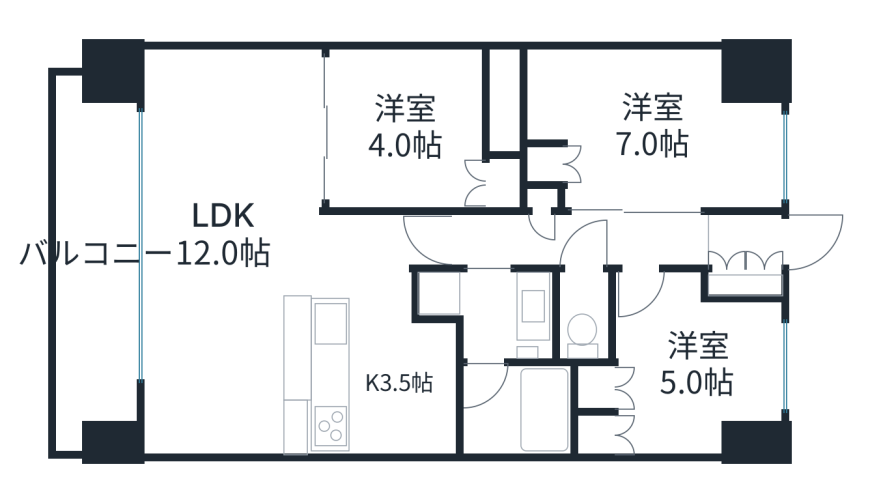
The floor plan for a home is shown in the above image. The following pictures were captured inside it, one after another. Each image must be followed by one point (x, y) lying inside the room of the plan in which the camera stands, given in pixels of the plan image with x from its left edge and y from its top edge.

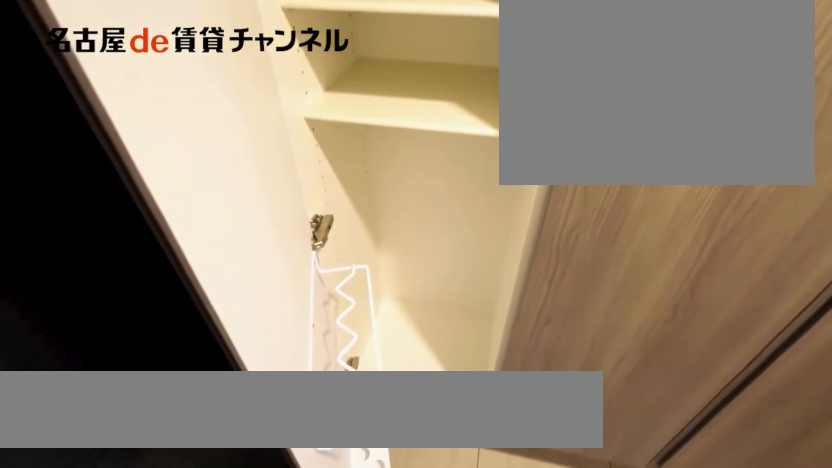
(746, 285)
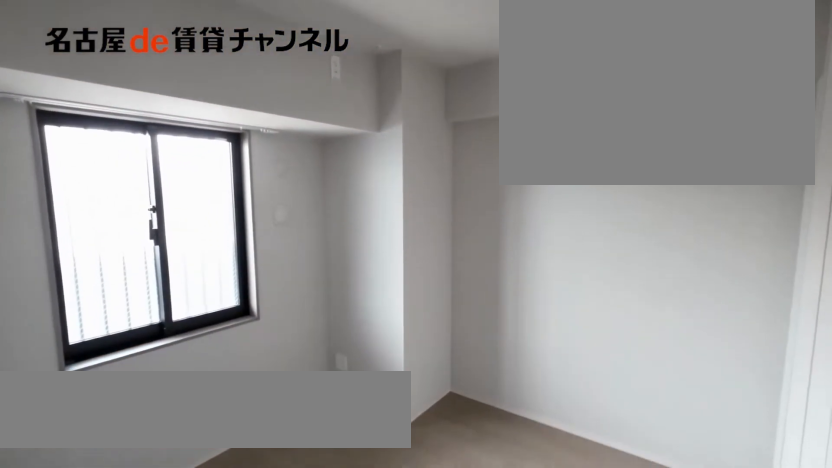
(697, 367)
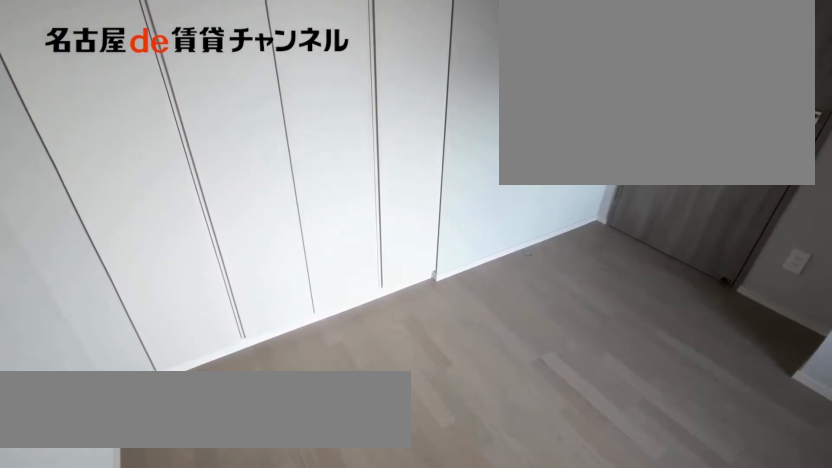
(697, 367)
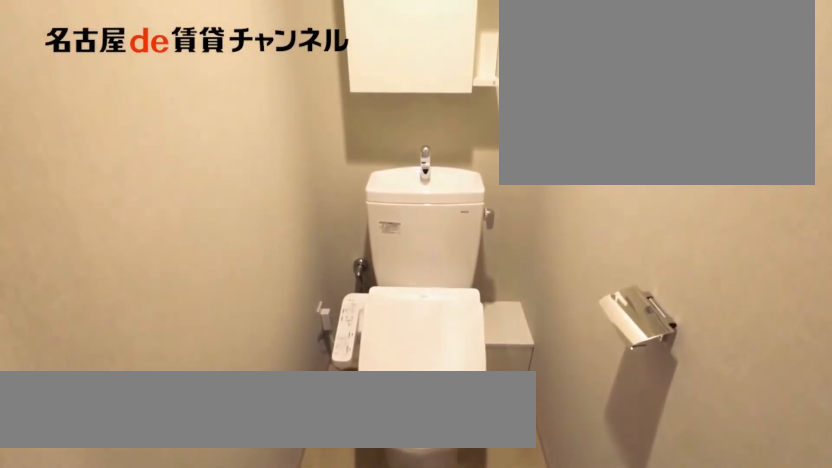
(586, 319)
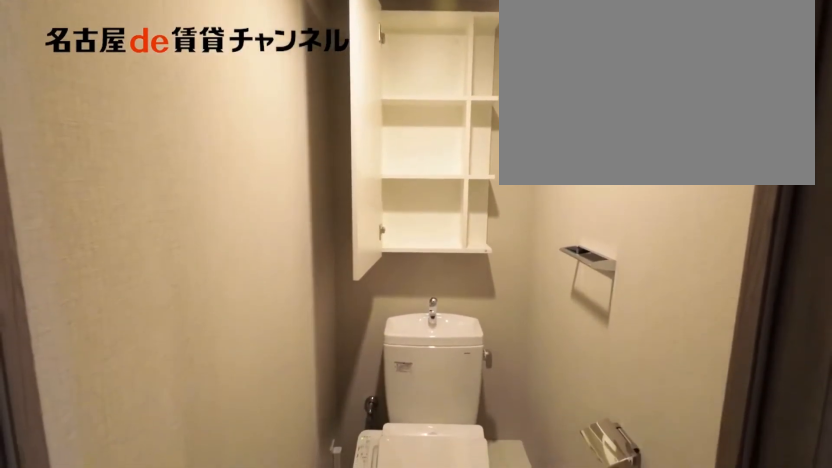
(586, 319)
